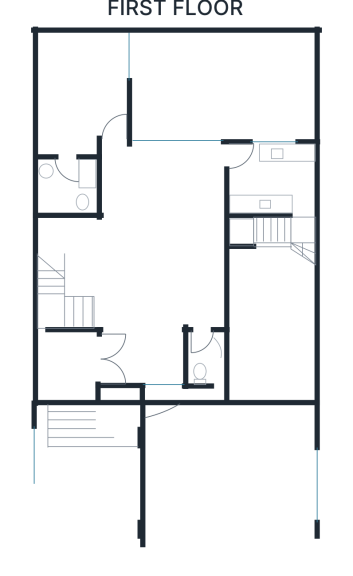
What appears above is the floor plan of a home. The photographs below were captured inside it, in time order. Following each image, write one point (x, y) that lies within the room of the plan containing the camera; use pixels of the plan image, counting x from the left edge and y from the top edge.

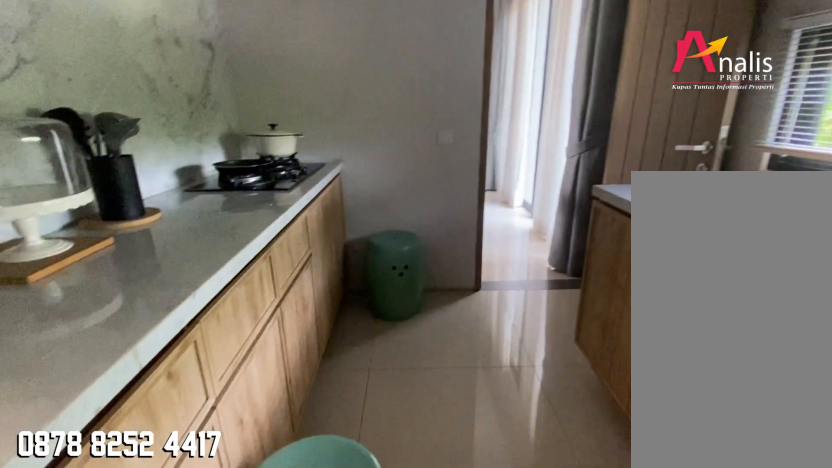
(271, 180)
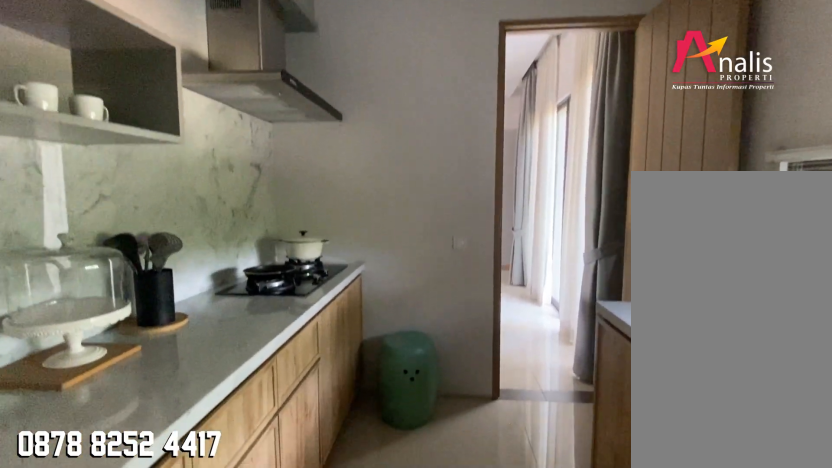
(271, 180)
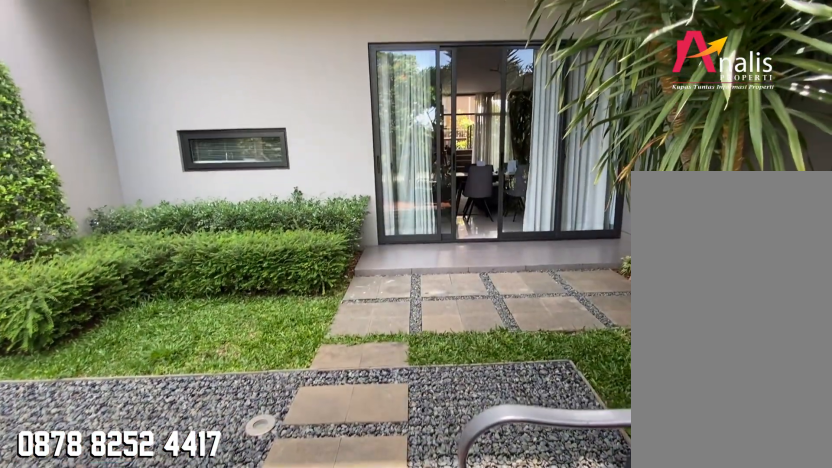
(226, 75)
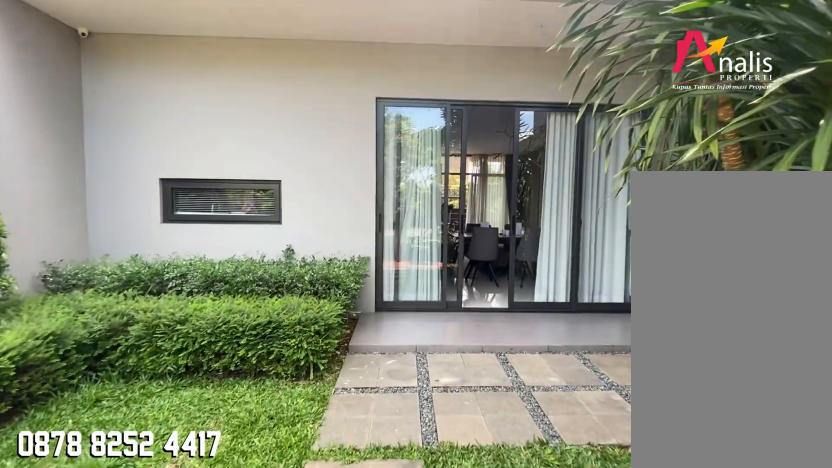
(226, 75)
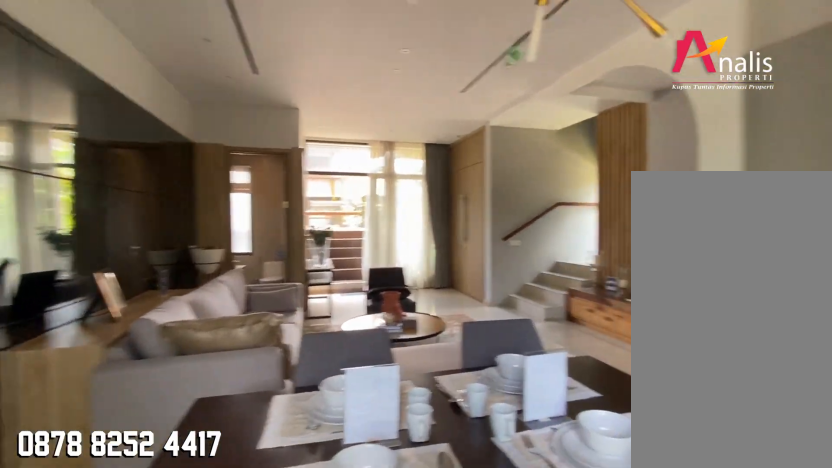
(145, 262)
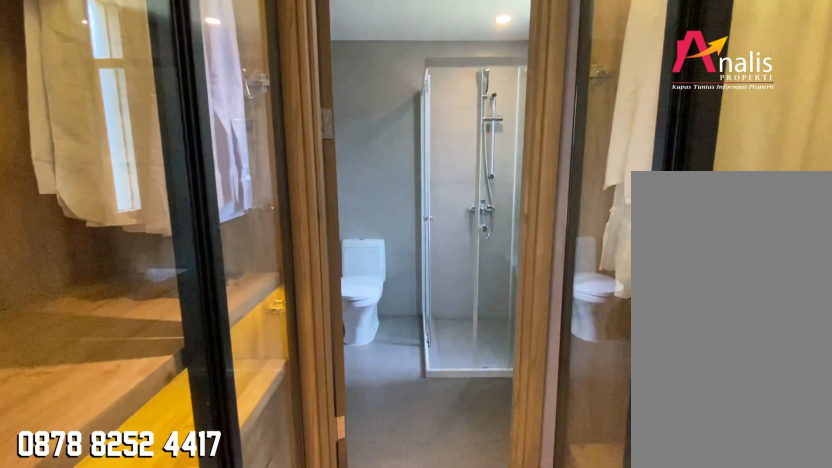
(78, 120)
